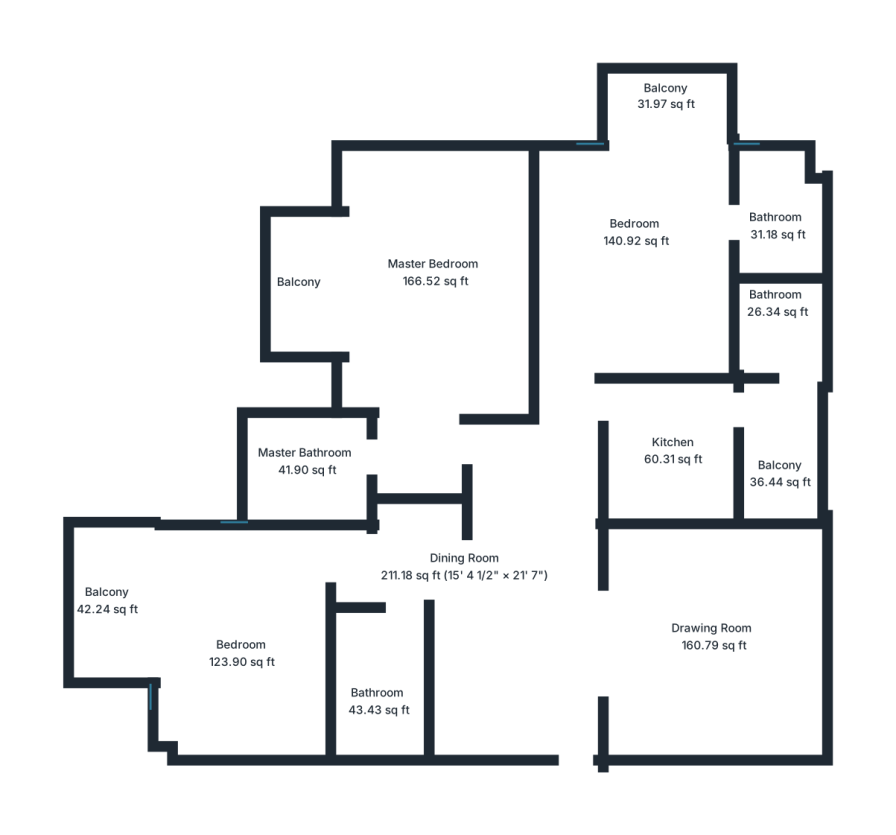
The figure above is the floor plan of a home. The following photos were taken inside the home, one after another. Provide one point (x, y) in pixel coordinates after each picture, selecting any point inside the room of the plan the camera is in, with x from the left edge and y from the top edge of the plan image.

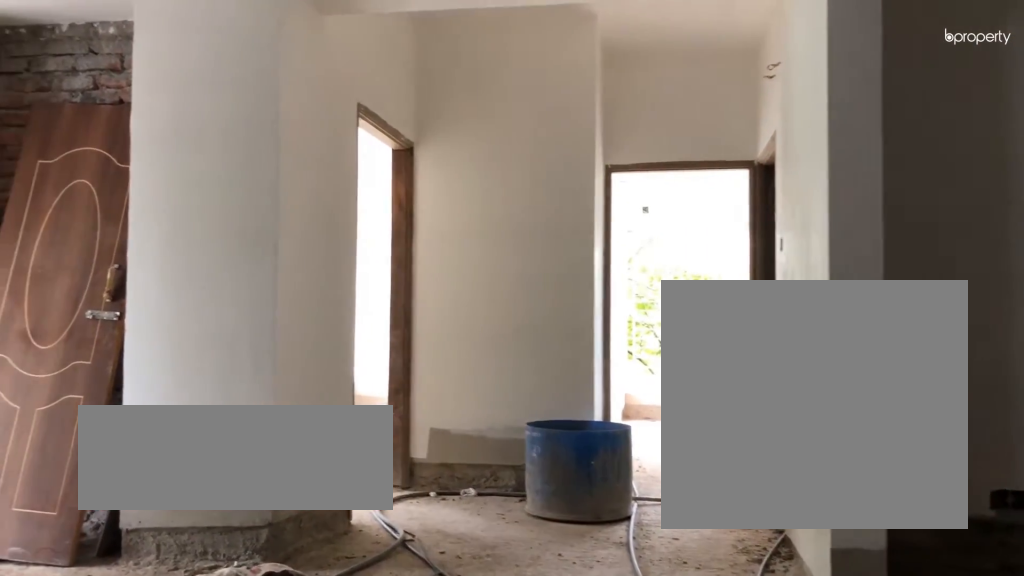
(507, 668)
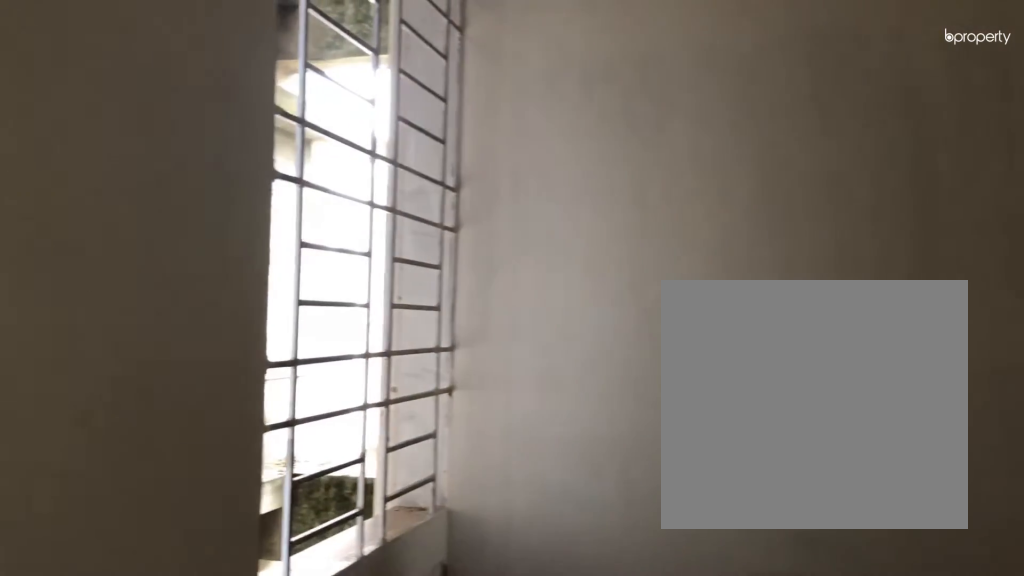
(507, 668)
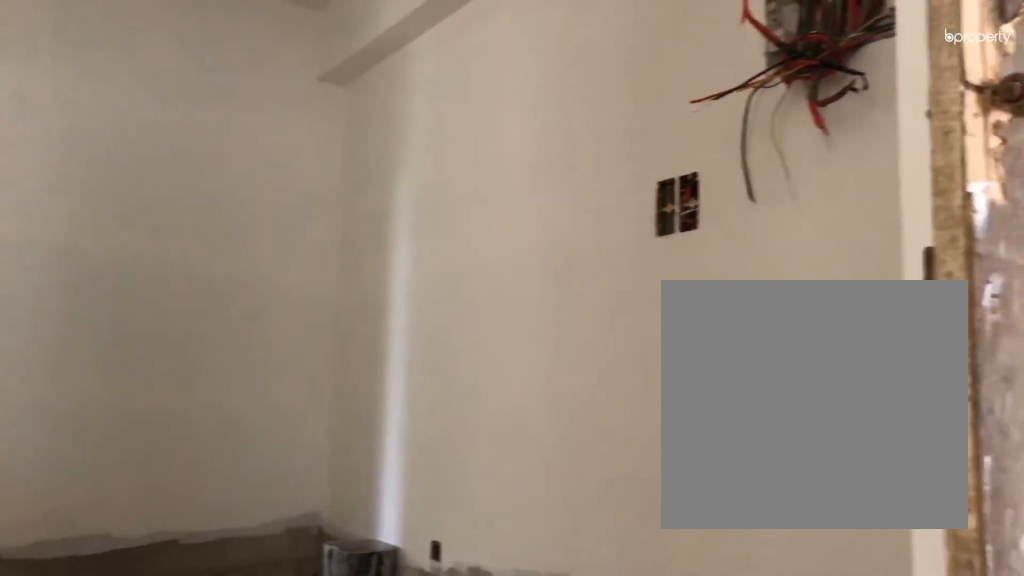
(715, 643)
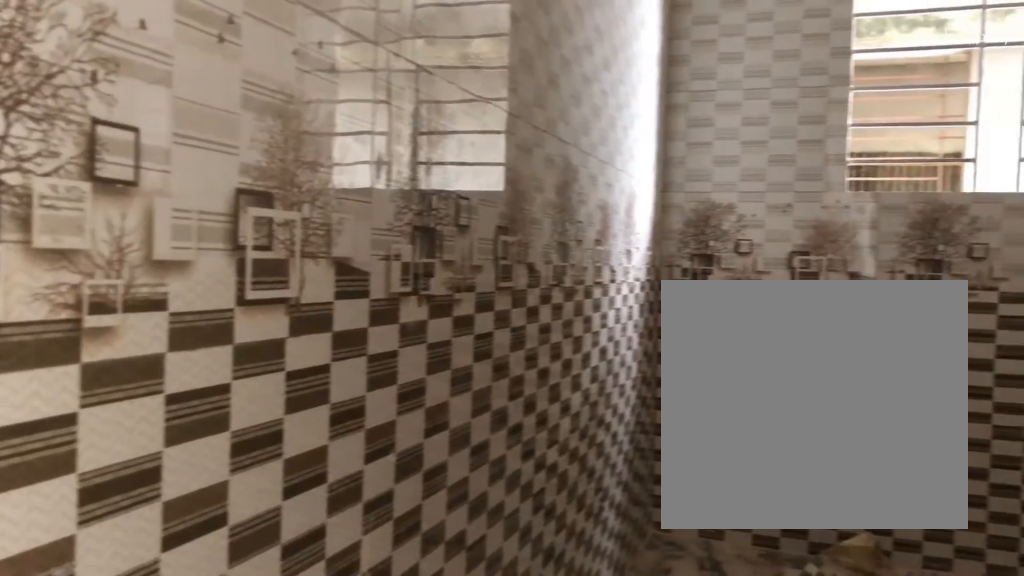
(377, 702)
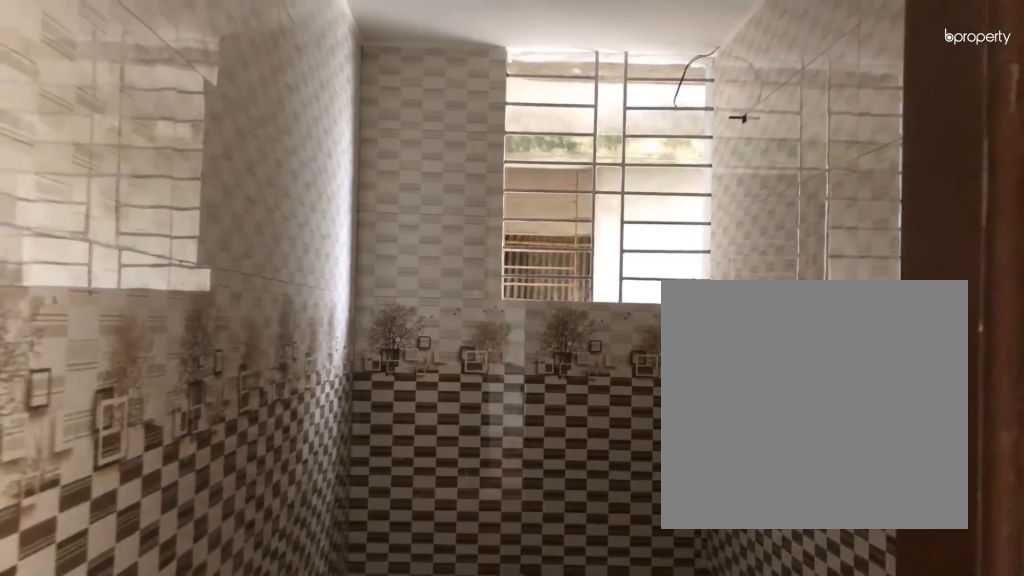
(377, 702)
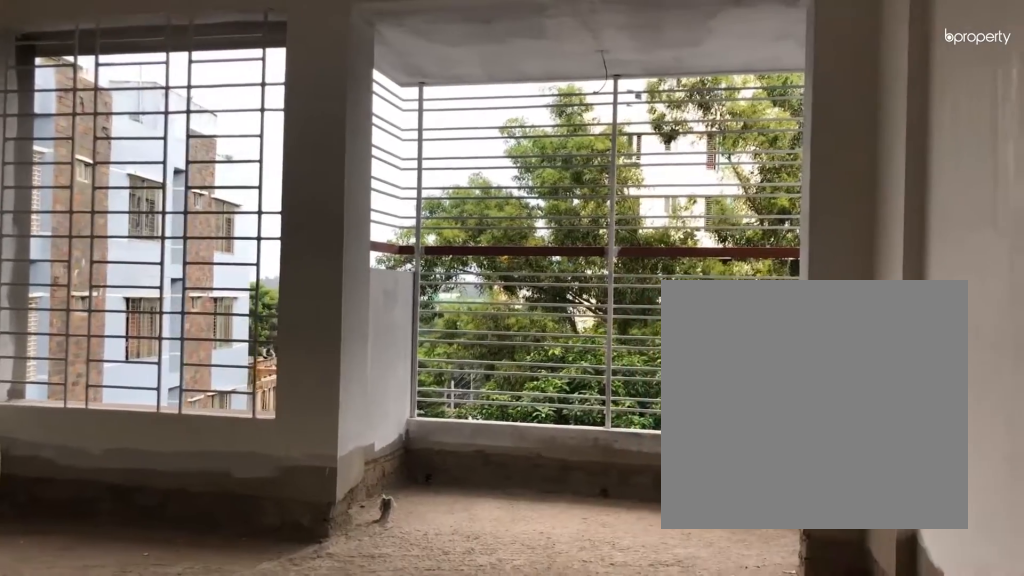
(243, 652)
